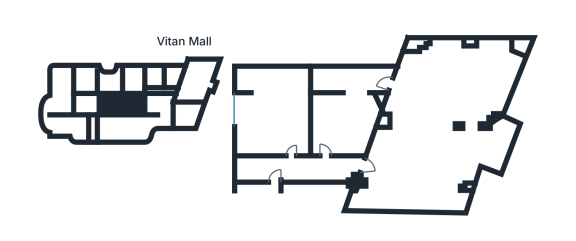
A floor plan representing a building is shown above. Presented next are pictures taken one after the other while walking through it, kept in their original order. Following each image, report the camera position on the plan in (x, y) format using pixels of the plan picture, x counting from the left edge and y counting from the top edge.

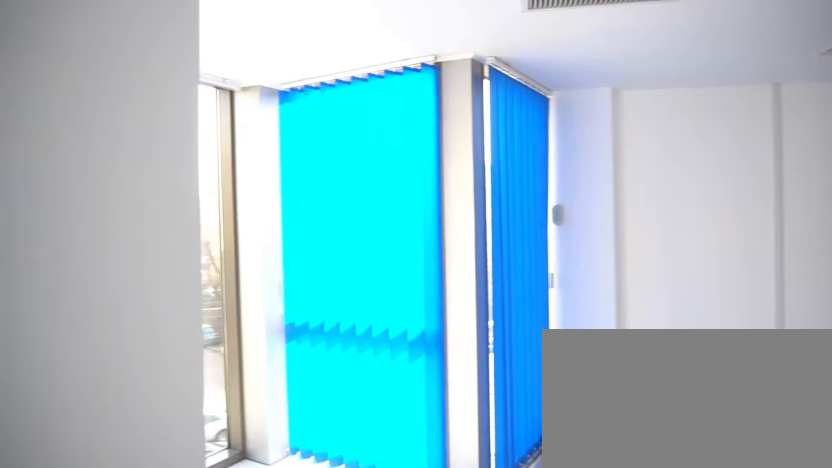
(489, 108)
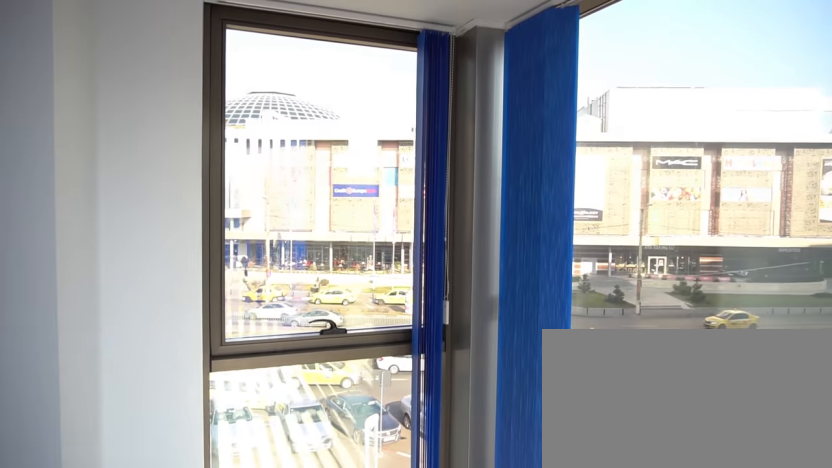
(493, 169)
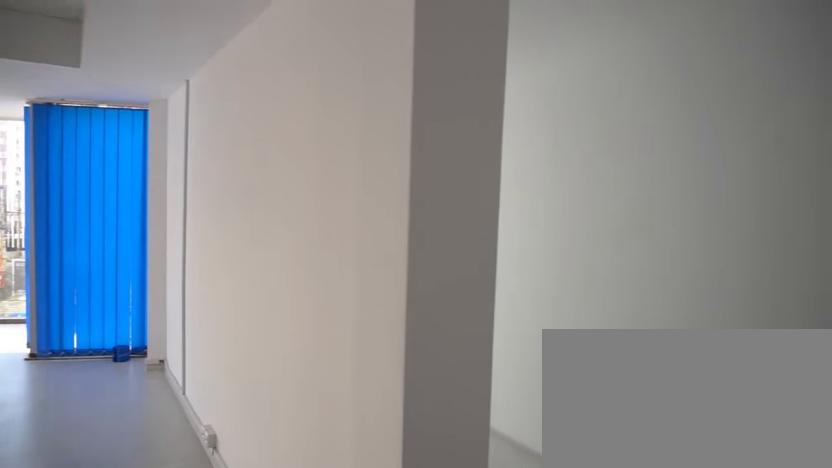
(369, 193)
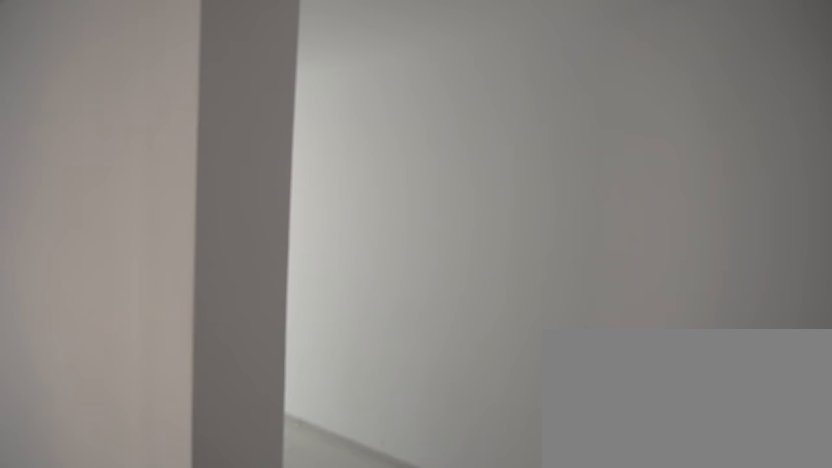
(367, 196)
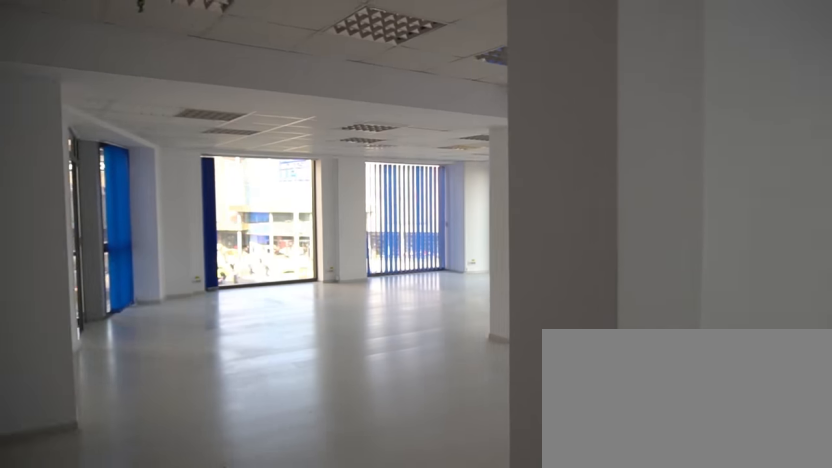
(368, 203)
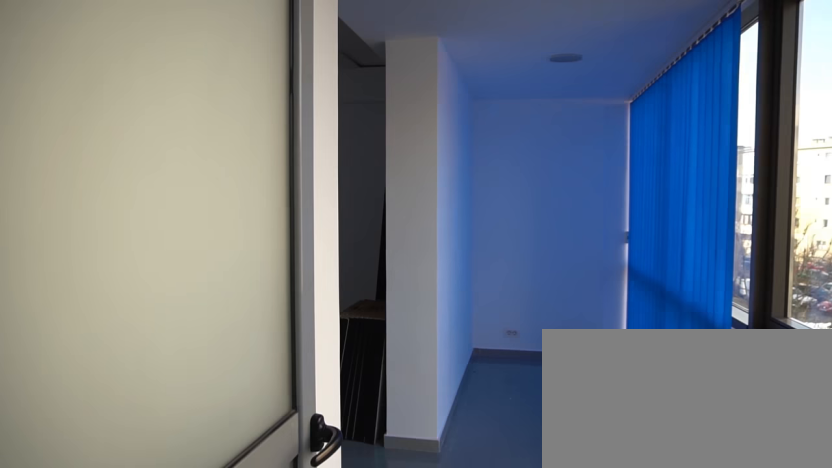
(362, 81)
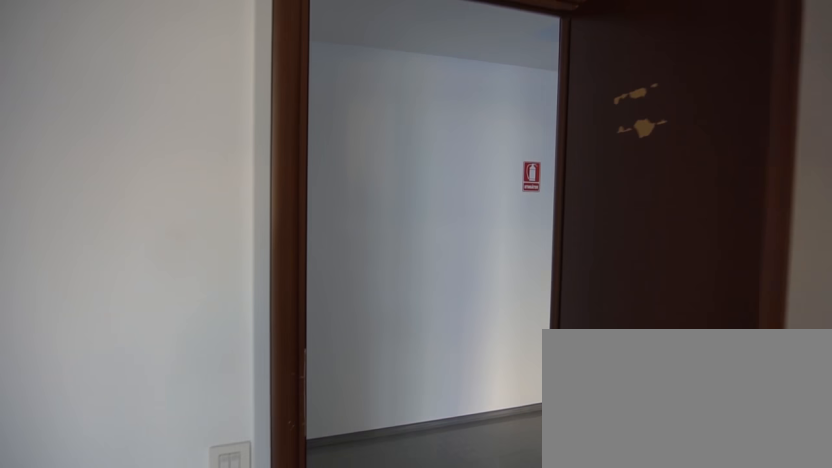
(324, 162)
